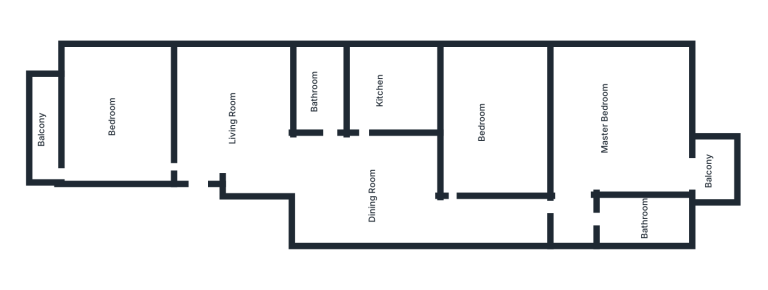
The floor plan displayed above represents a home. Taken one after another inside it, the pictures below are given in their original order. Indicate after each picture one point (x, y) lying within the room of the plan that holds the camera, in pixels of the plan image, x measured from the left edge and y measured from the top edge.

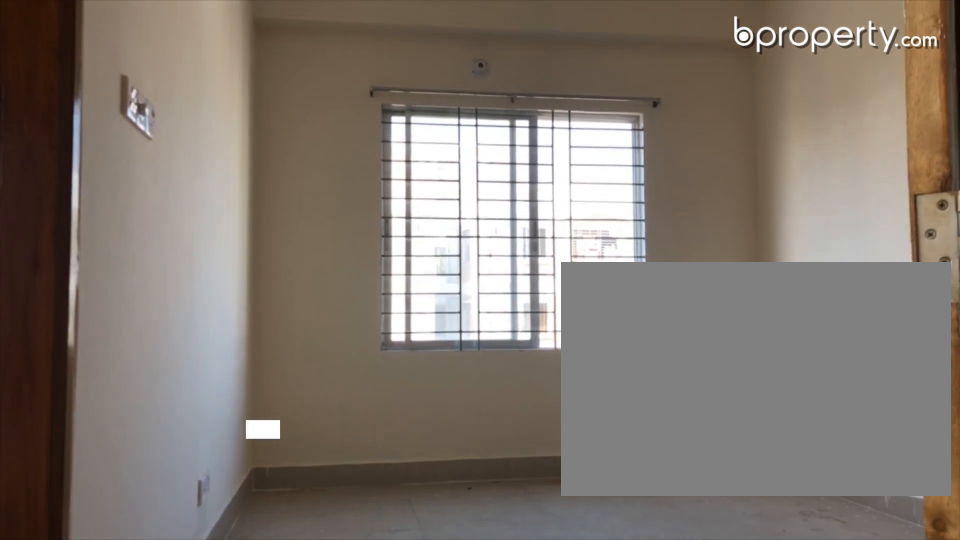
(232, 107)
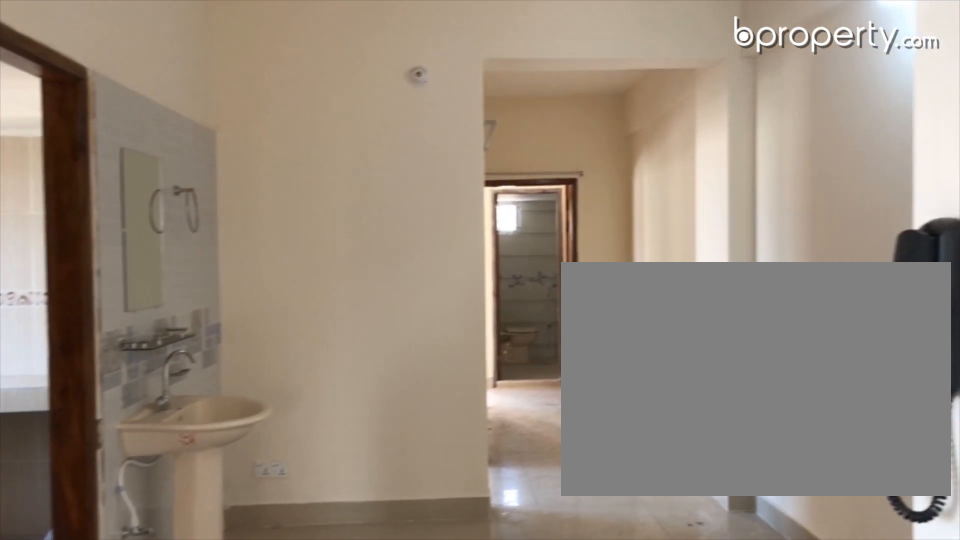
(371, 192)
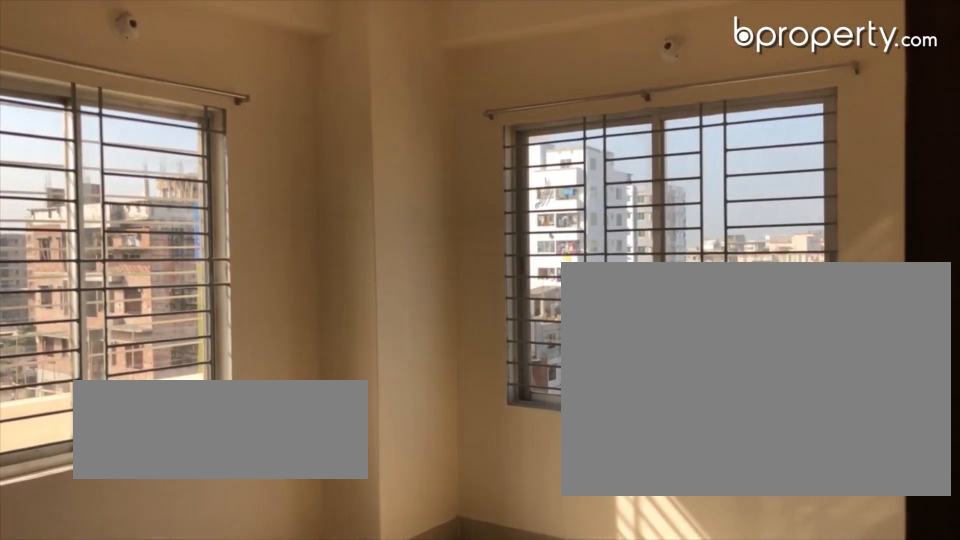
(123, 113)
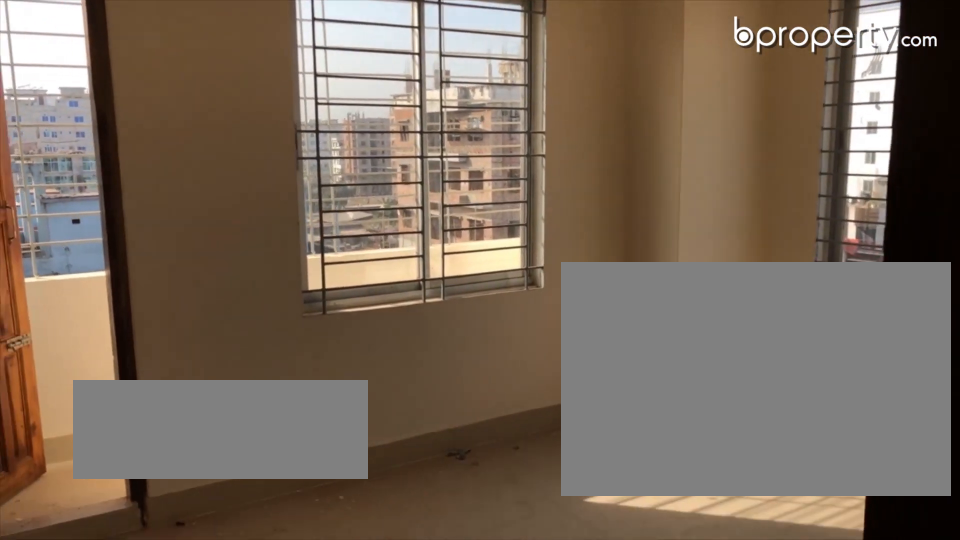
(123, 113)
